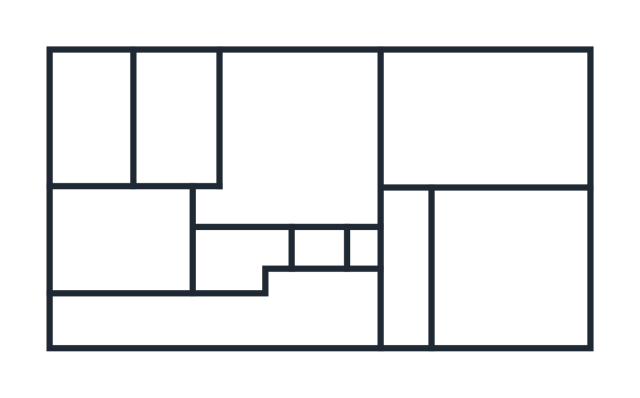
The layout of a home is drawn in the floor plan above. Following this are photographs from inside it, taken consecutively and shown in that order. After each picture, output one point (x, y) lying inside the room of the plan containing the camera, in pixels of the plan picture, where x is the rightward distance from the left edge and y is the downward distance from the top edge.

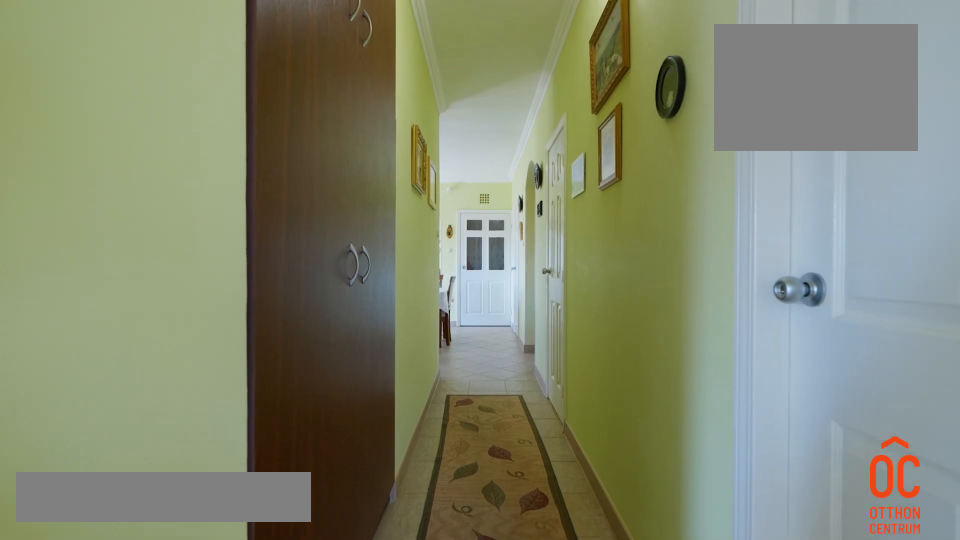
(245, 198)
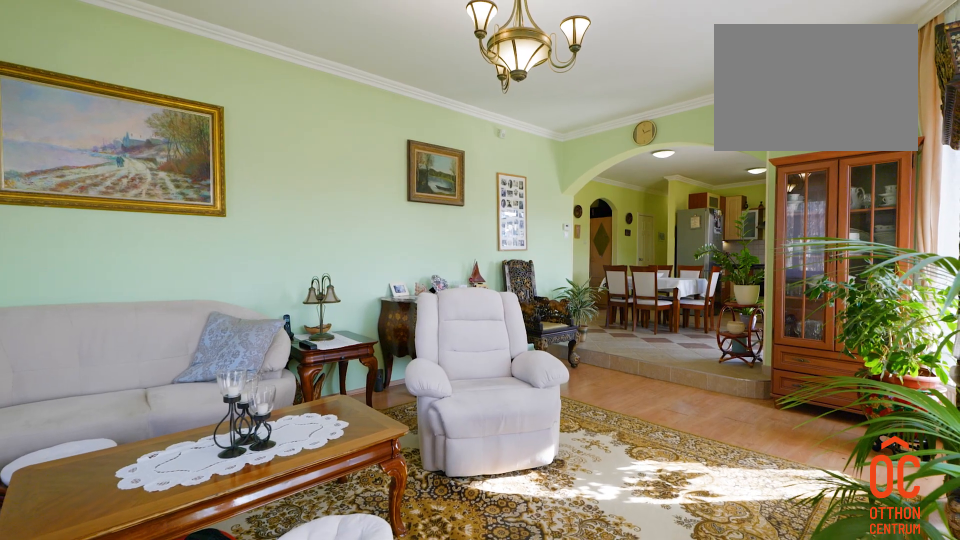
(501, 131)
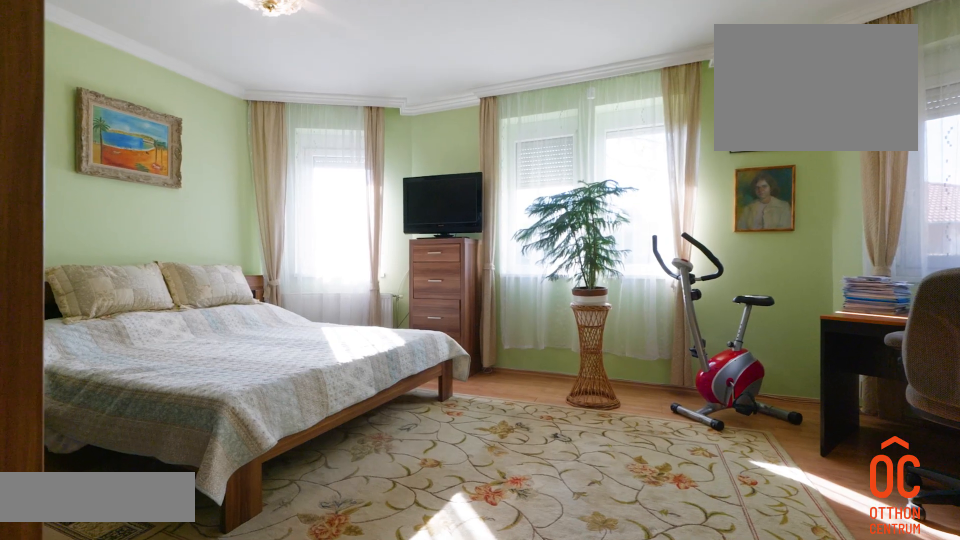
(146, 131)
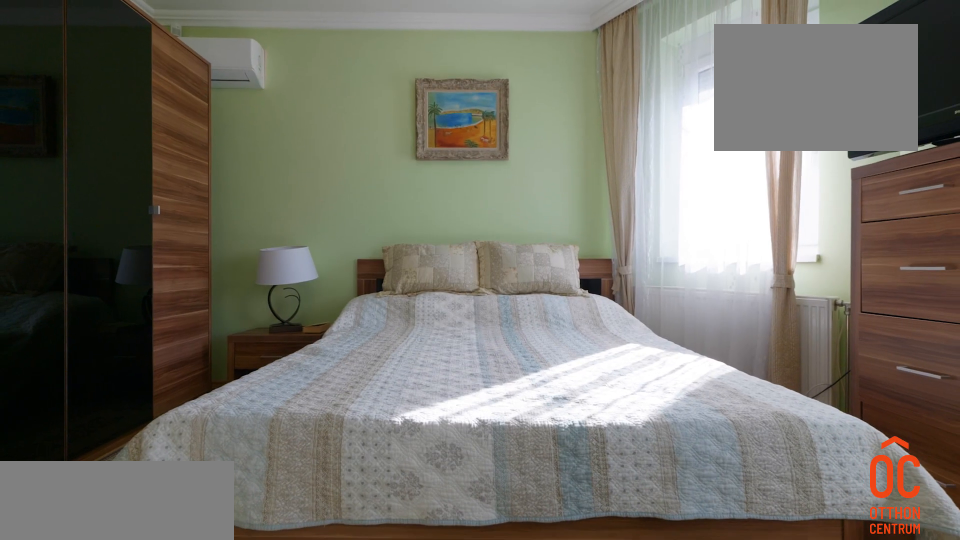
(146, 131)
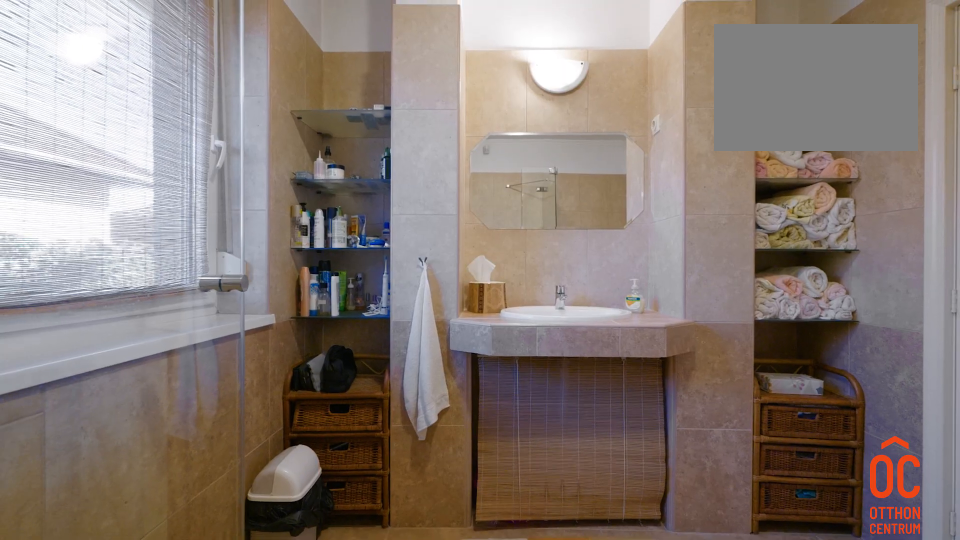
(243, 251)
